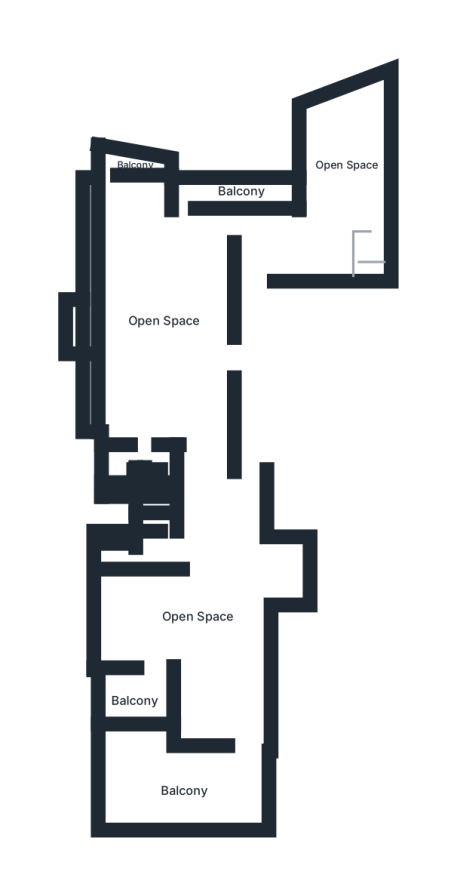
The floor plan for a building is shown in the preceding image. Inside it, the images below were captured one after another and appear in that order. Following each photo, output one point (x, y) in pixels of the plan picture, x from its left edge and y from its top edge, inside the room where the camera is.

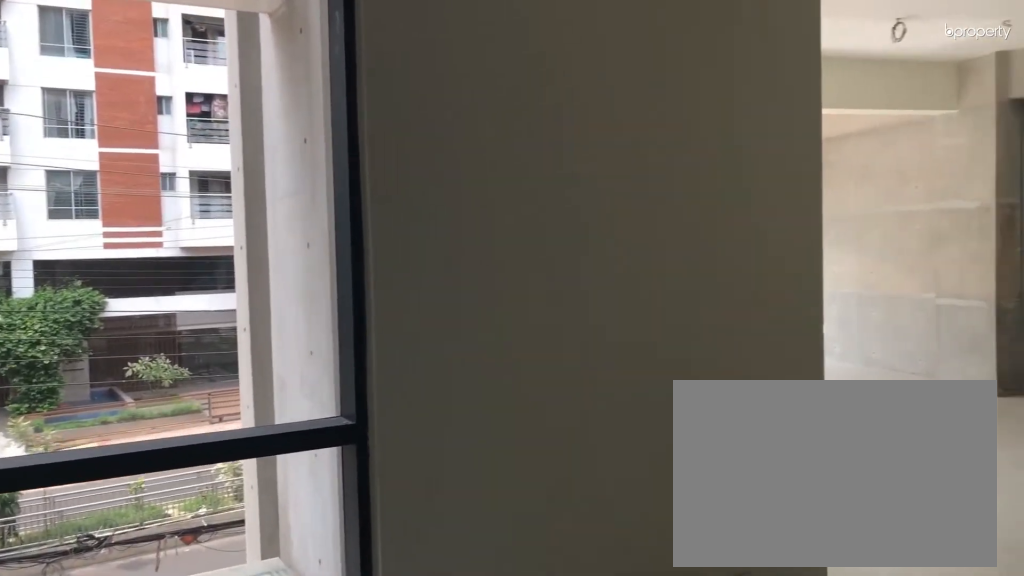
(307, 243)
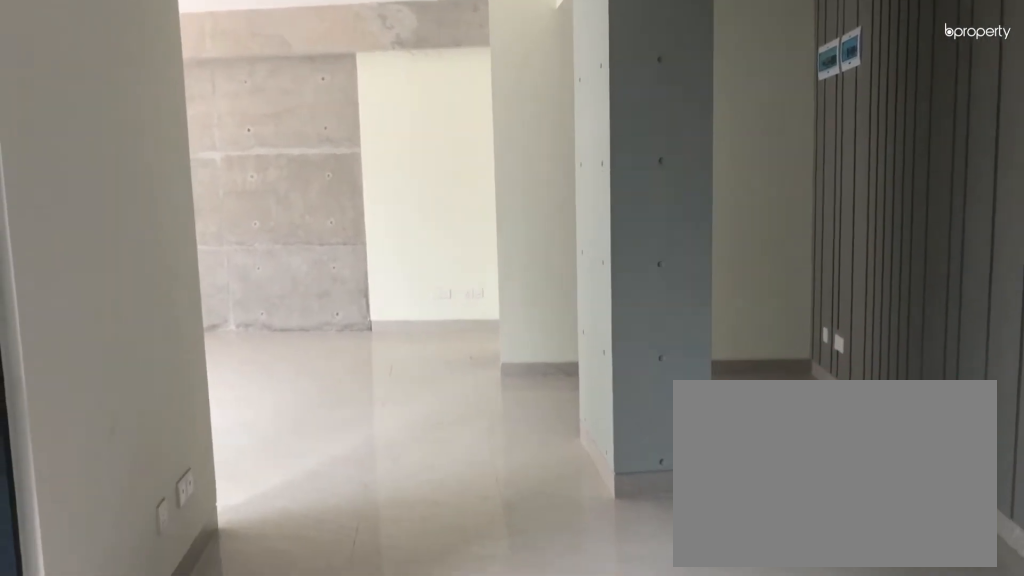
(307, 243)
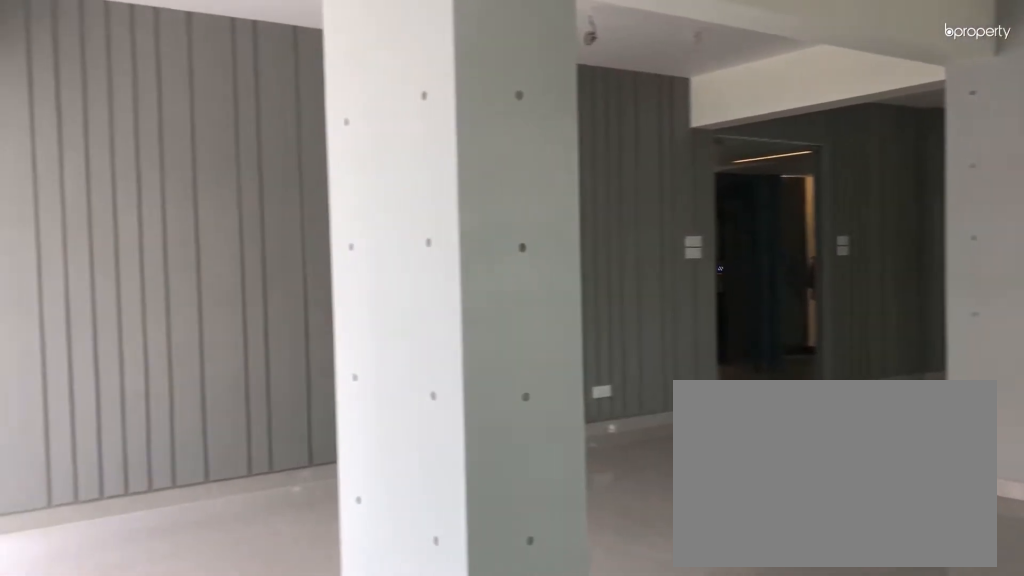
(171, 329)
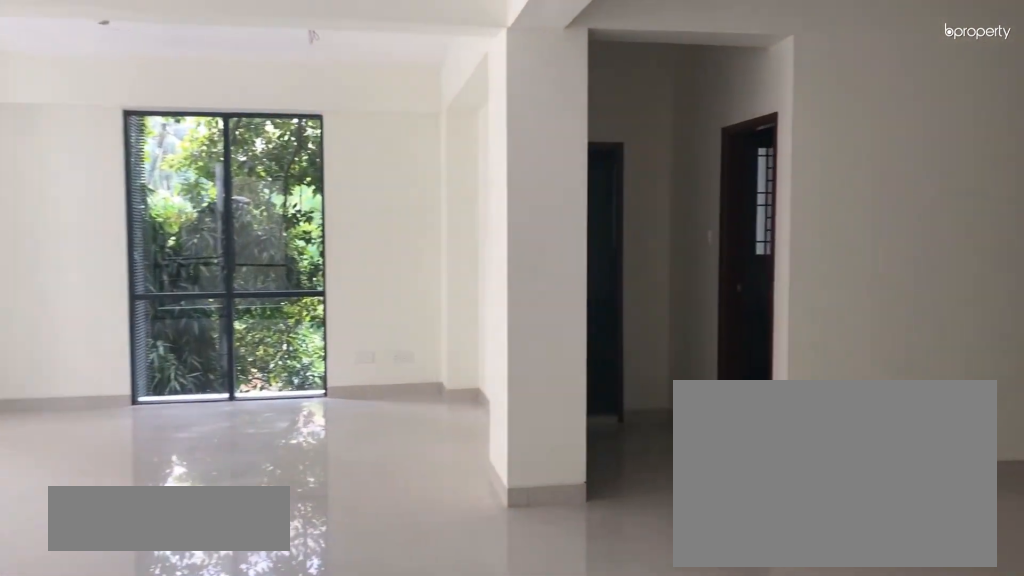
(194, 611)
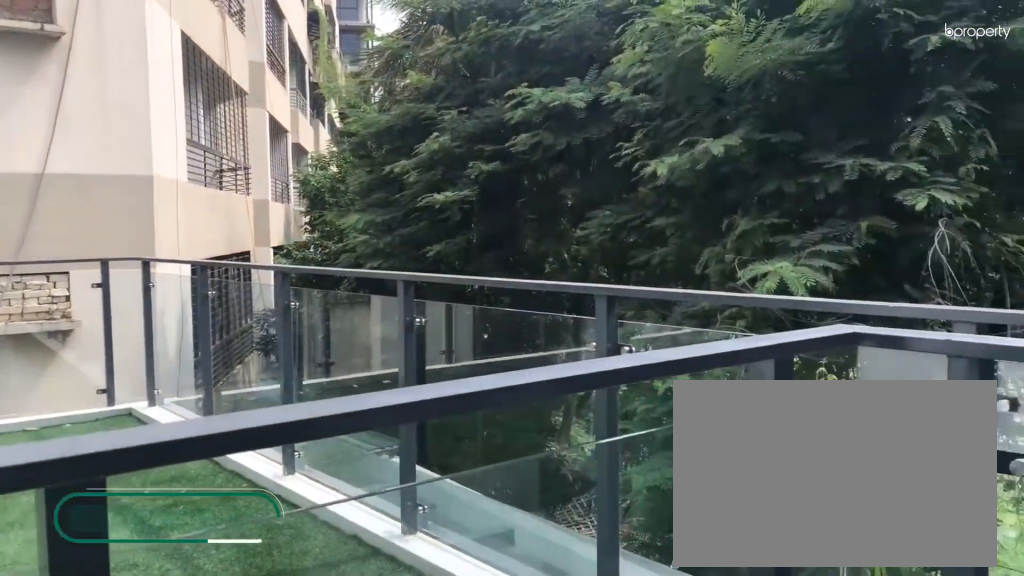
(137, 697)
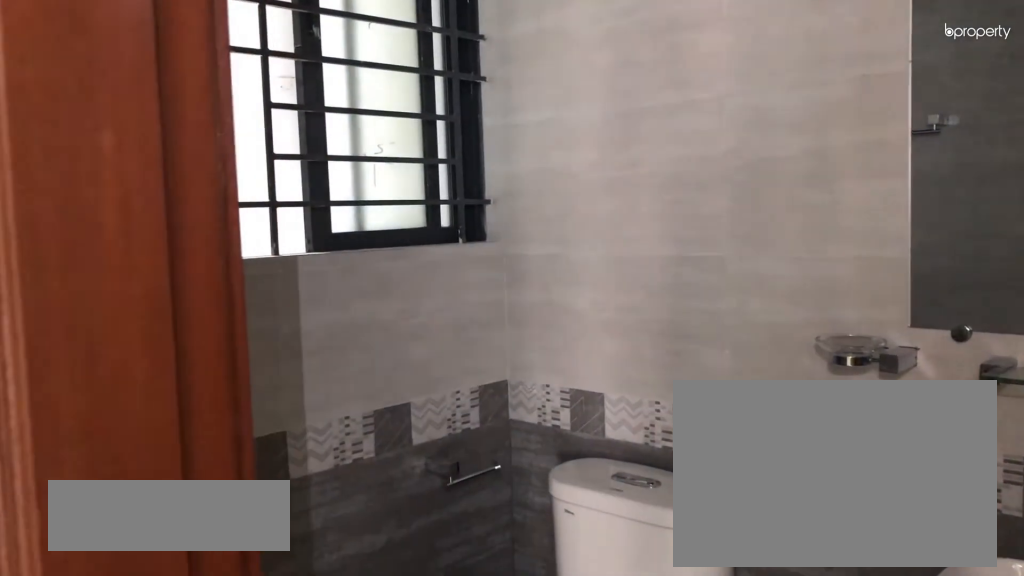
(152, 516)
